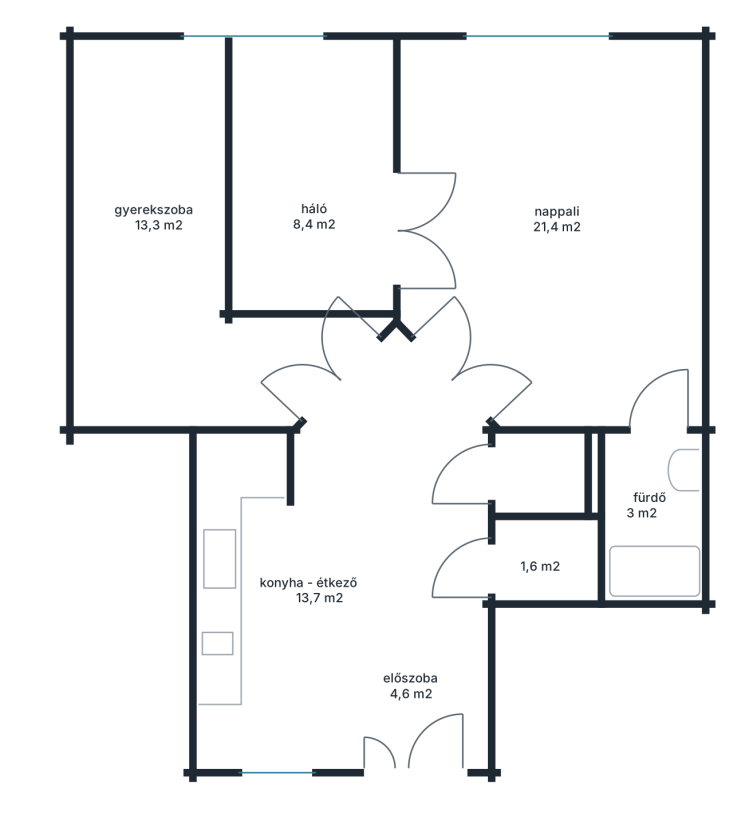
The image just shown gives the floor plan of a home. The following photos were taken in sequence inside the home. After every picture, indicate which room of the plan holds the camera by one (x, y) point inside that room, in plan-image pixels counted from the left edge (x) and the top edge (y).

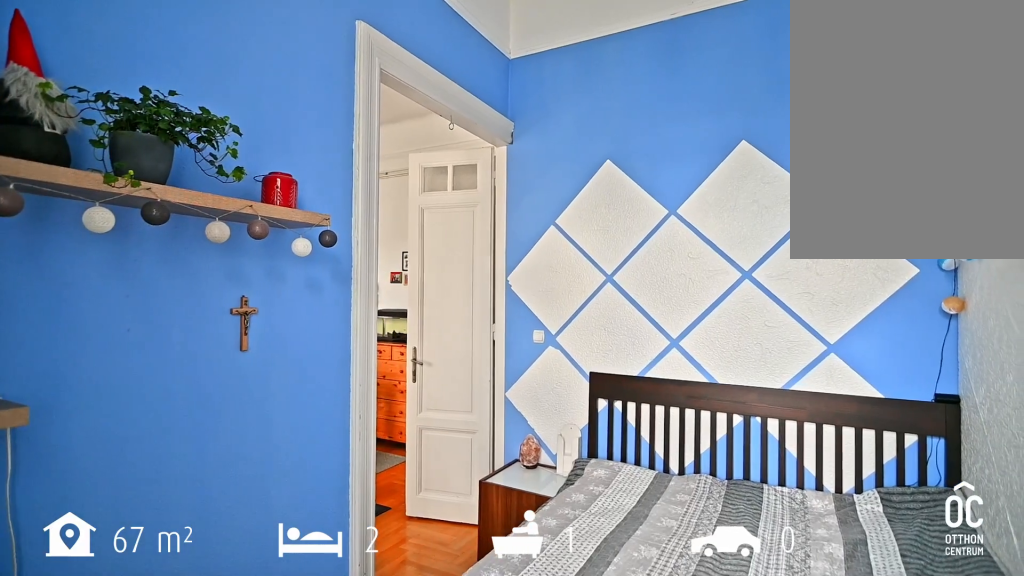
(314, 189)
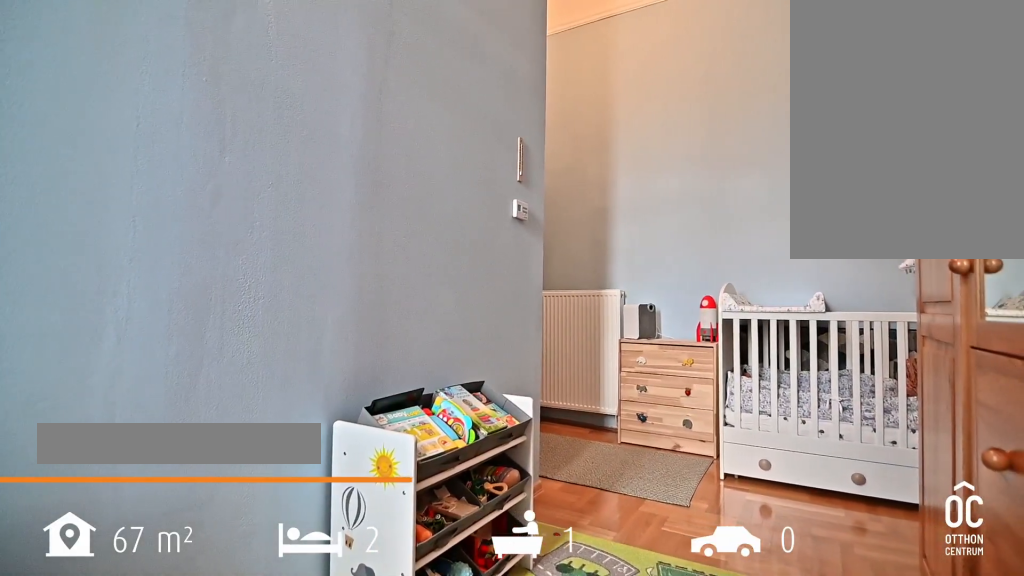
(146, 227)
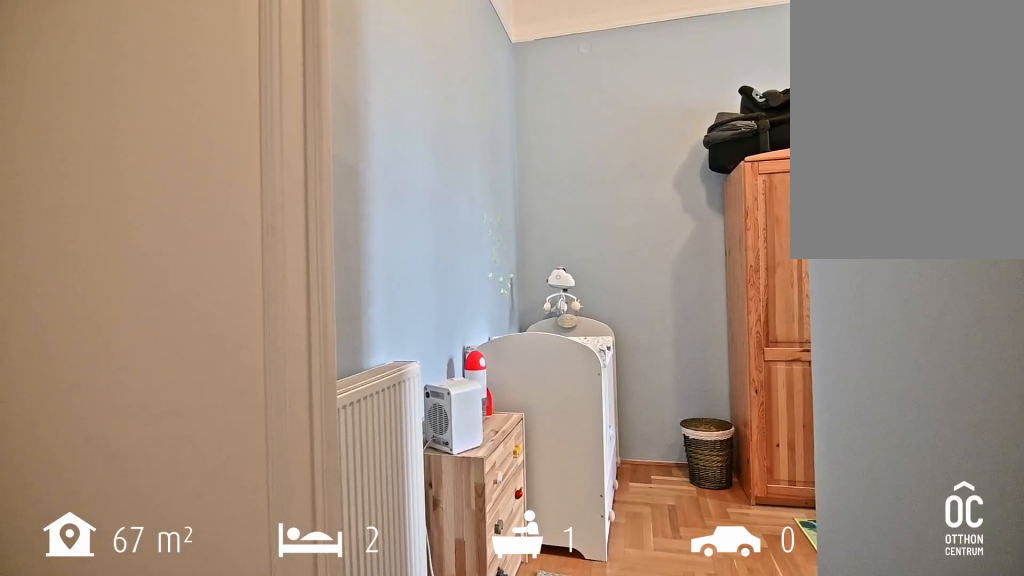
(147, 227)
